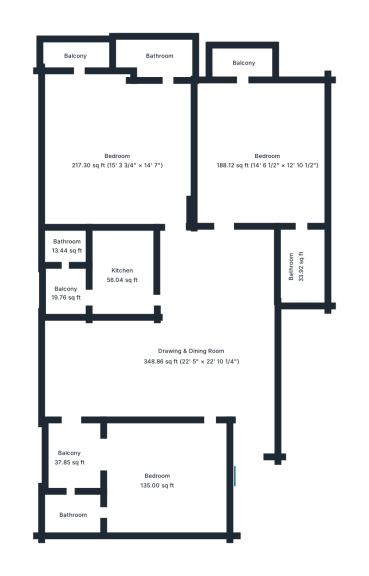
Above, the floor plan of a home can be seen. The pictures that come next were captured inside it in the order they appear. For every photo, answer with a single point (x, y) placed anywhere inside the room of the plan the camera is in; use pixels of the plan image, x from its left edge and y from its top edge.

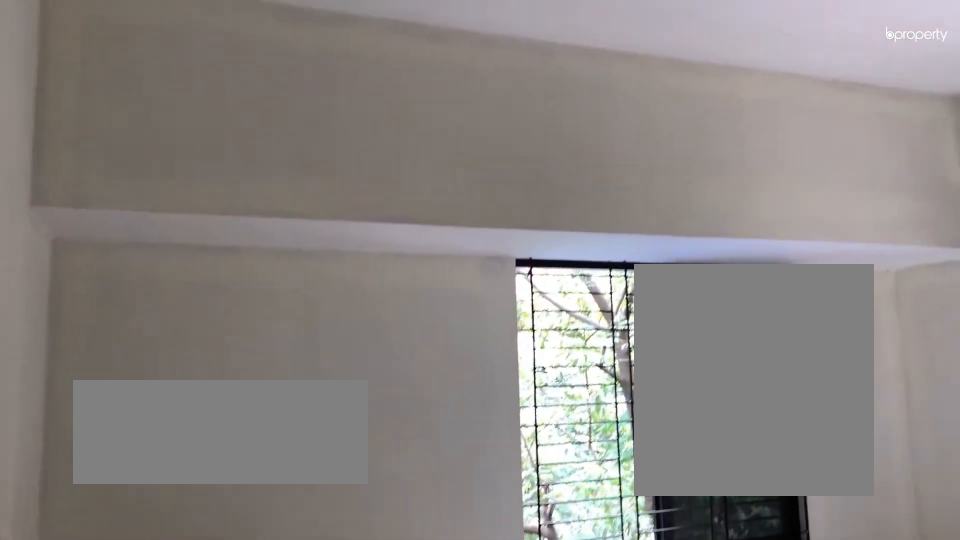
(116, 159)
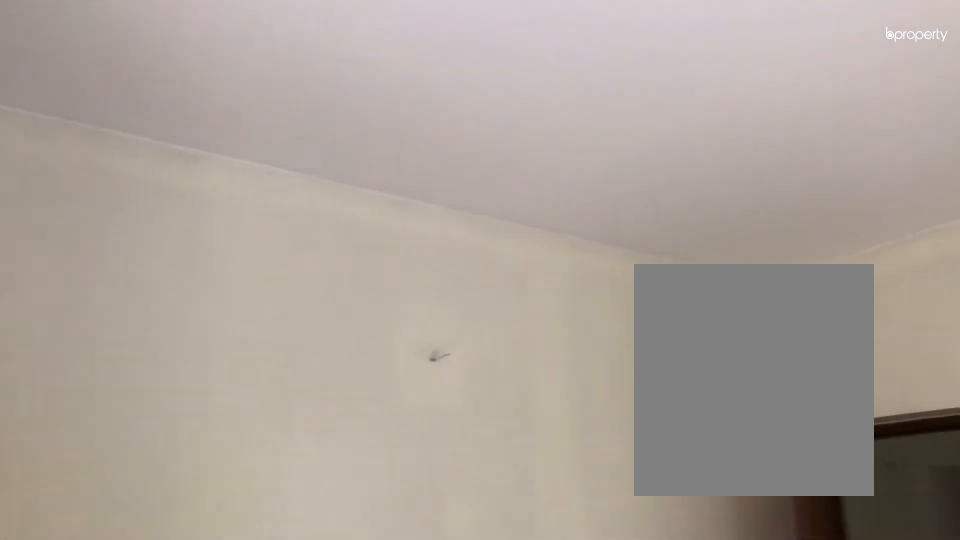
(116, 159)
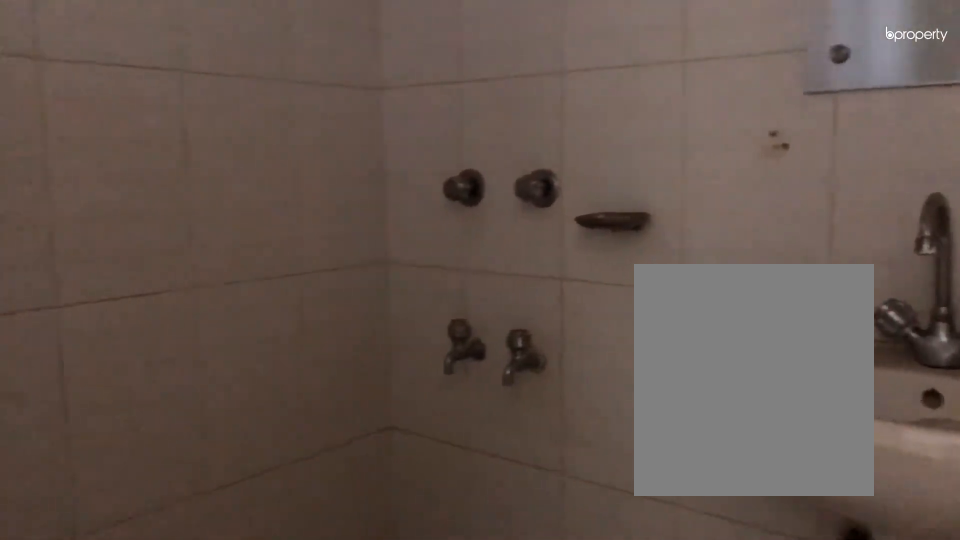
(160, 63)
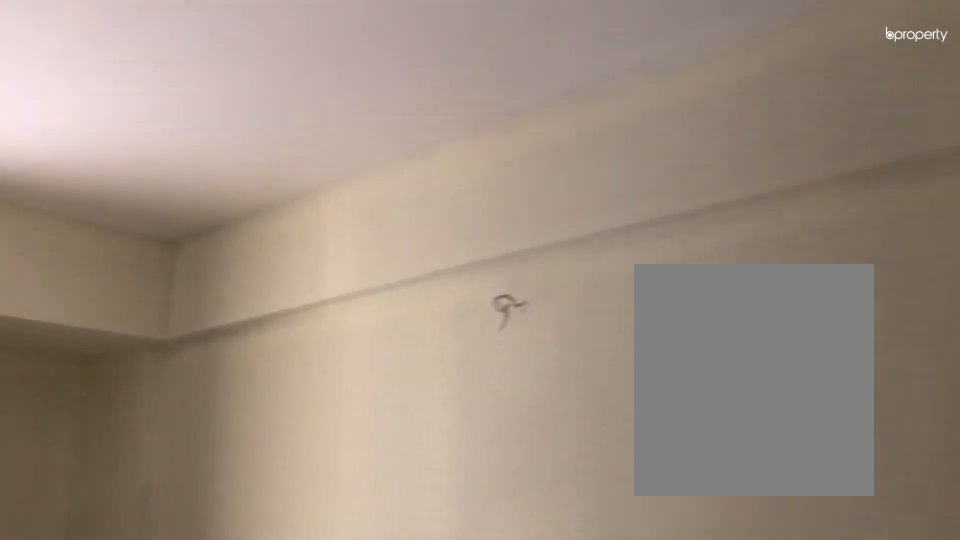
(267, 159)
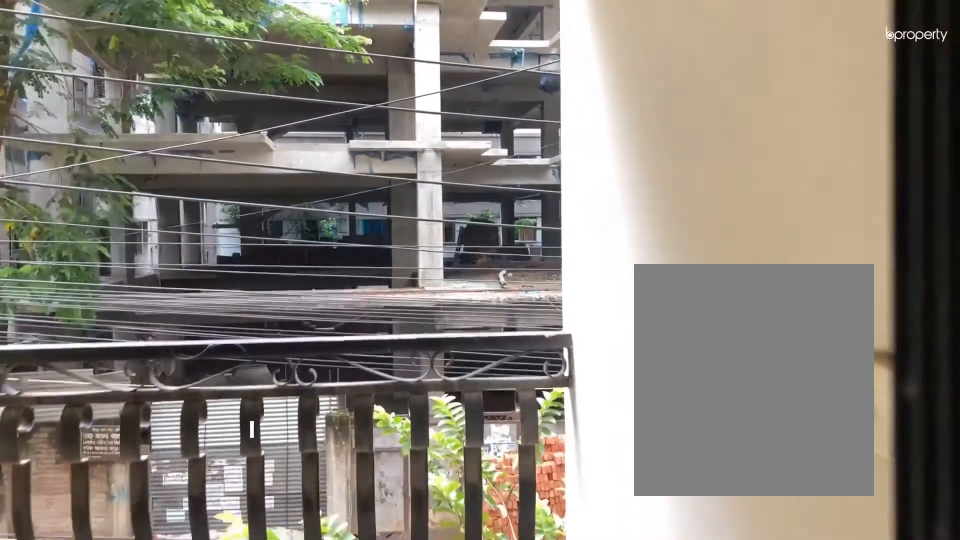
(246, 63)
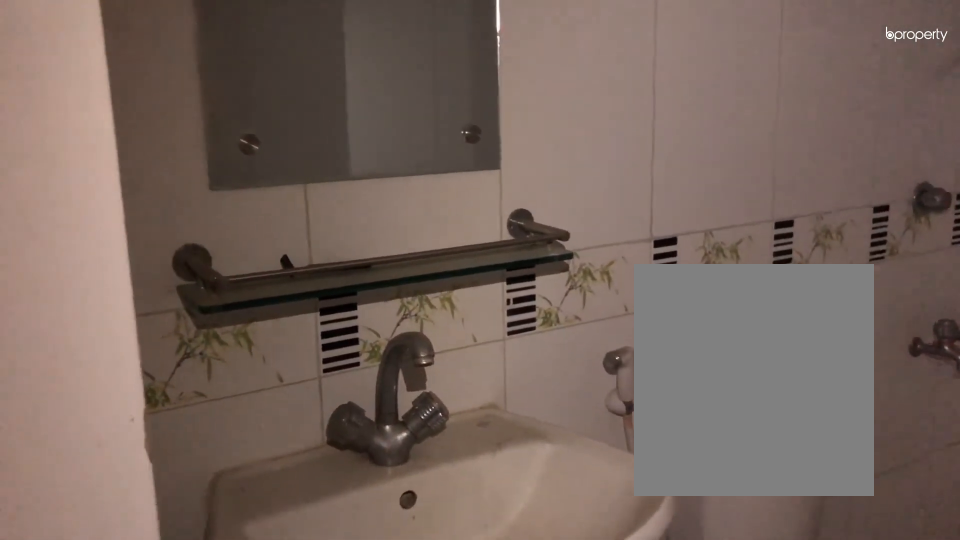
(302, 268)
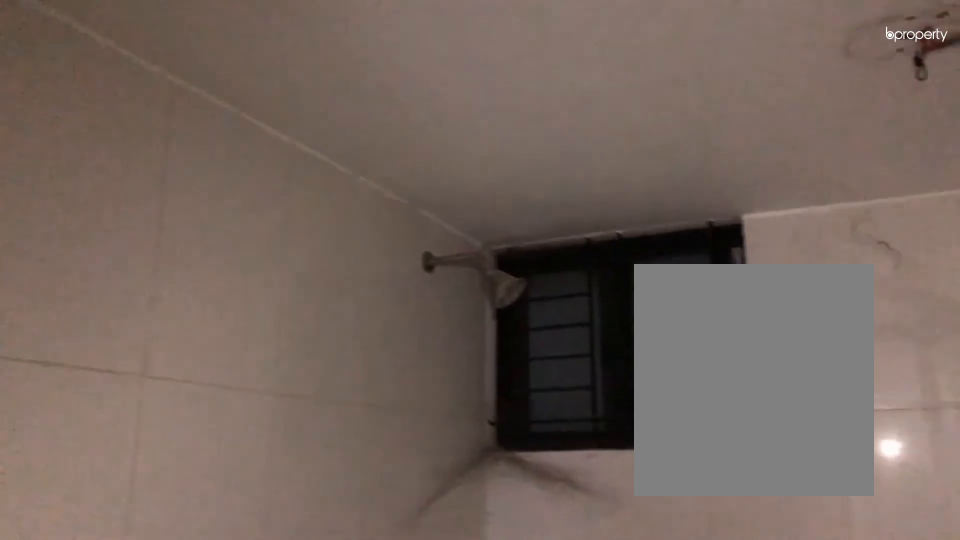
(302, 268)
